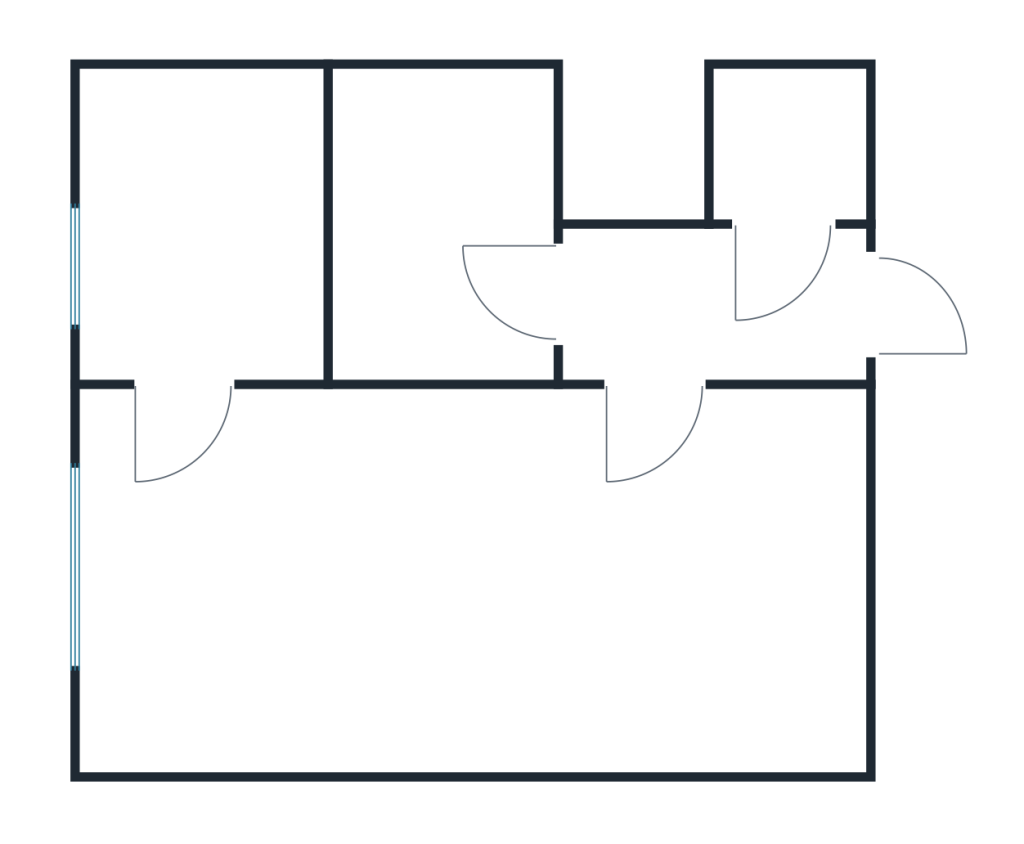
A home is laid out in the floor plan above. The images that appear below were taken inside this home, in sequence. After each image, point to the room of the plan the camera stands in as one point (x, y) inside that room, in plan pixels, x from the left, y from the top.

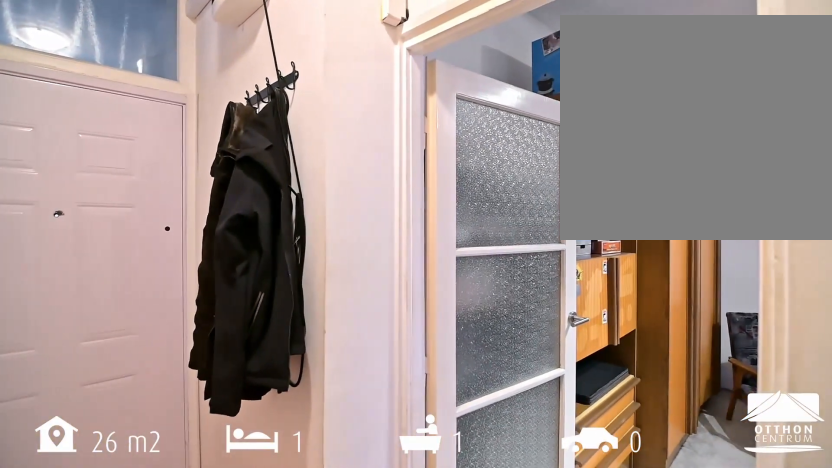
(707, 307)
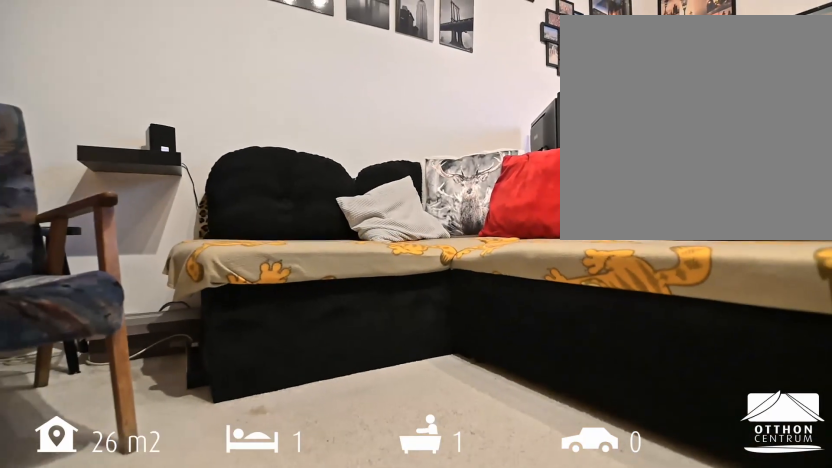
(468, 586)
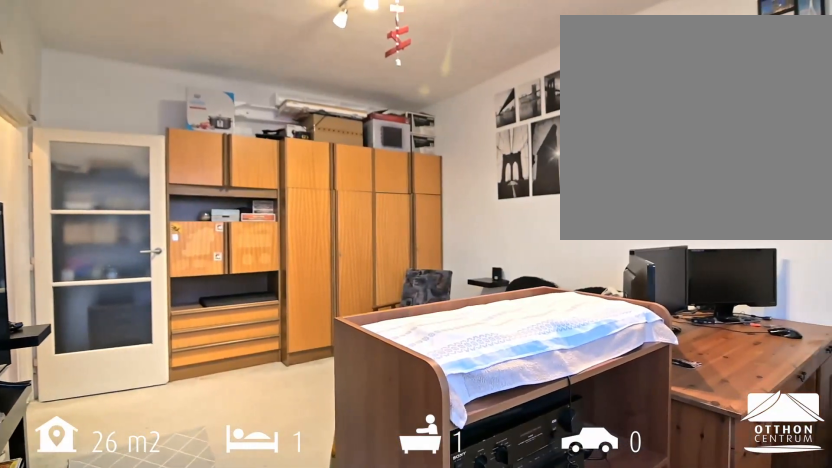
(467, 586)
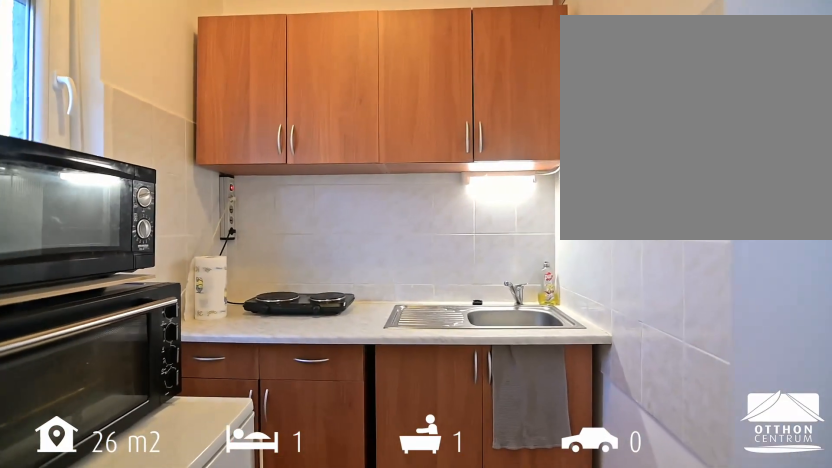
(202, 229)
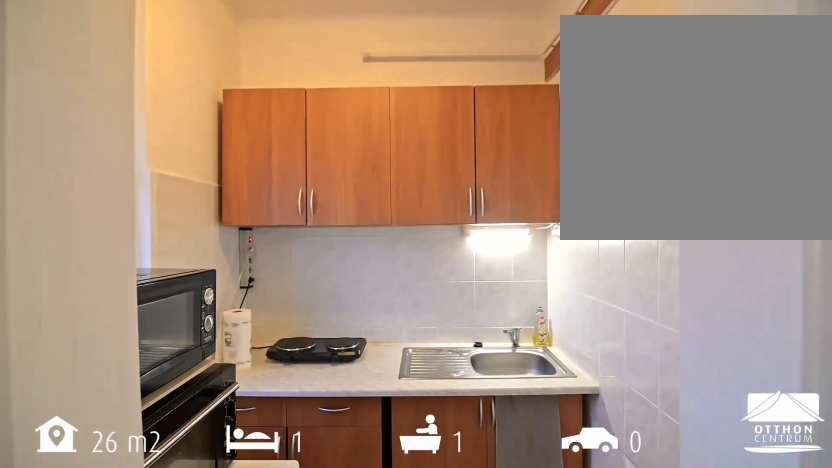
(202, 229)
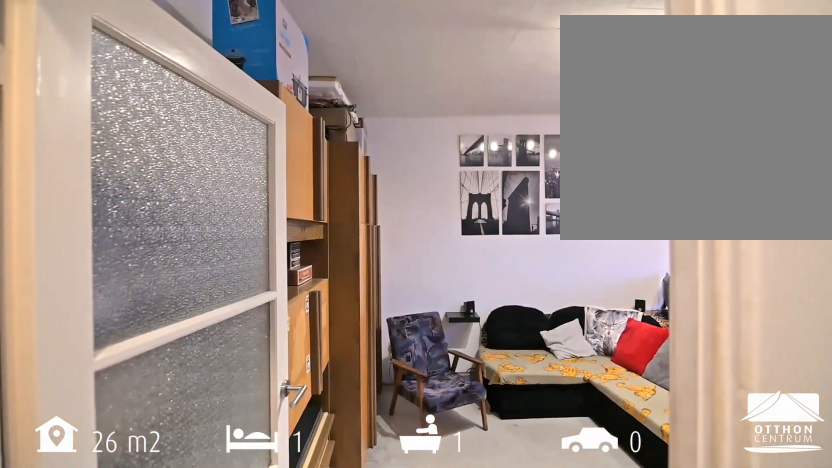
(649, 381)
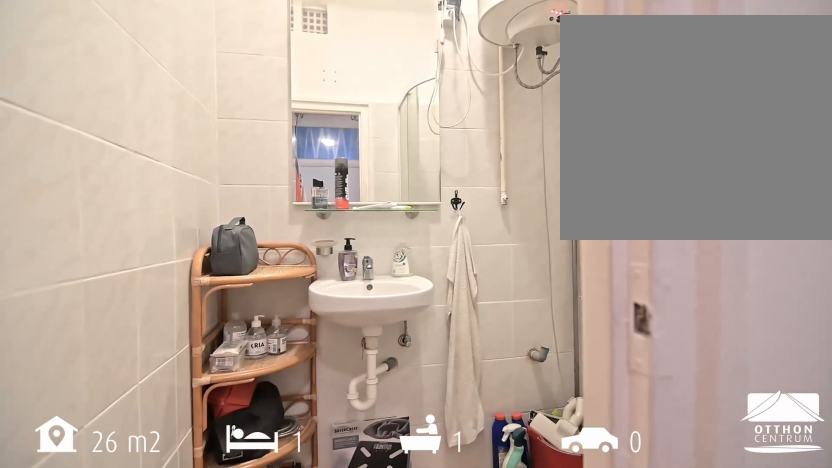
(441, 238)
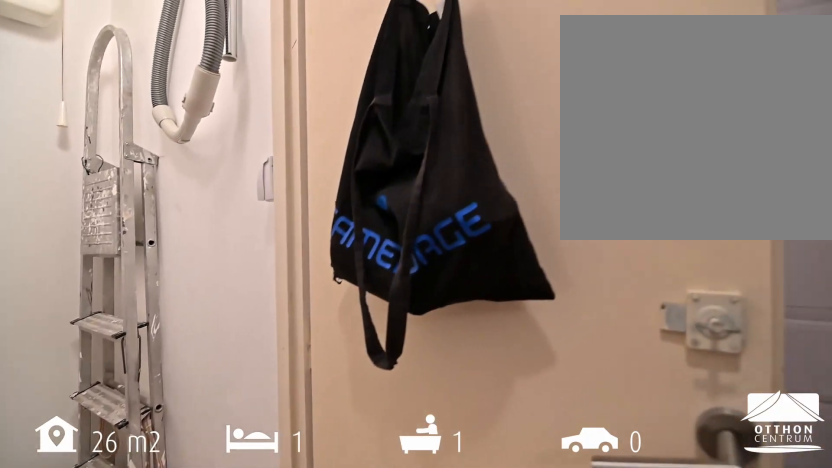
(791, 147)
